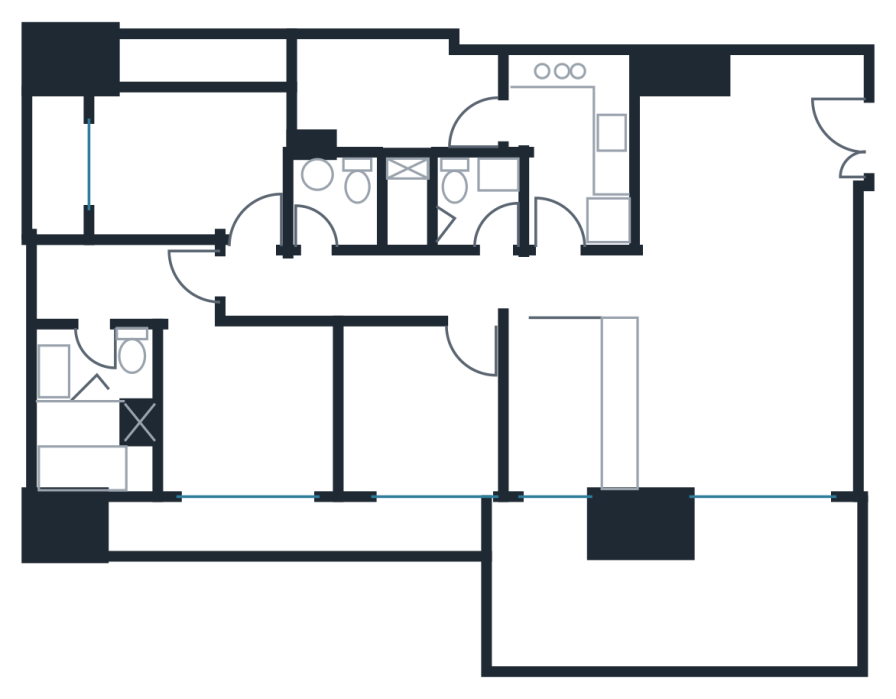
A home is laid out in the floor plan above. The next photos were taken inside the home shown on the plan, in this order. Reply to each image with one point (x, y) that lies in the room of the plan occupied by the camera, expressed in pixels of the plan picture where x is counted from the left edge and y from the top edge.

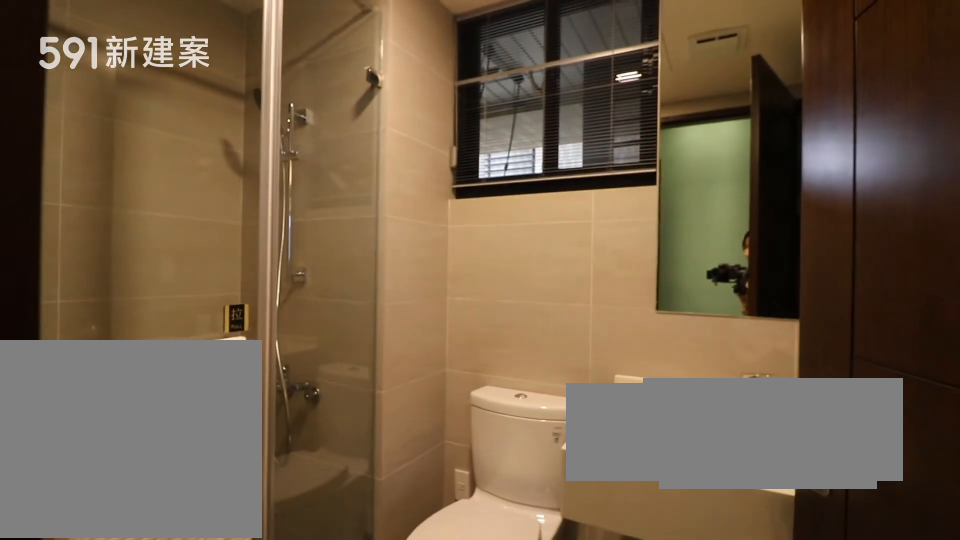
(447, 198)
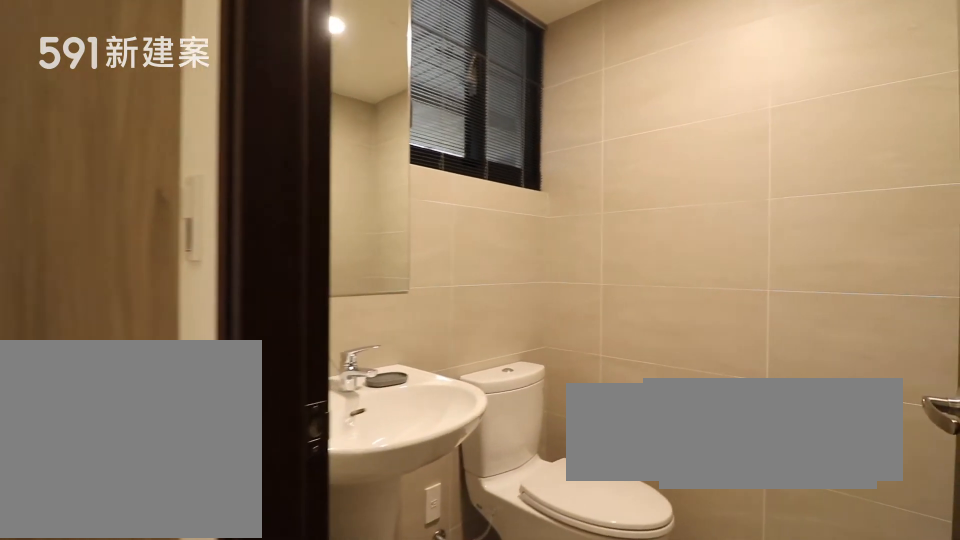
(338, 196)
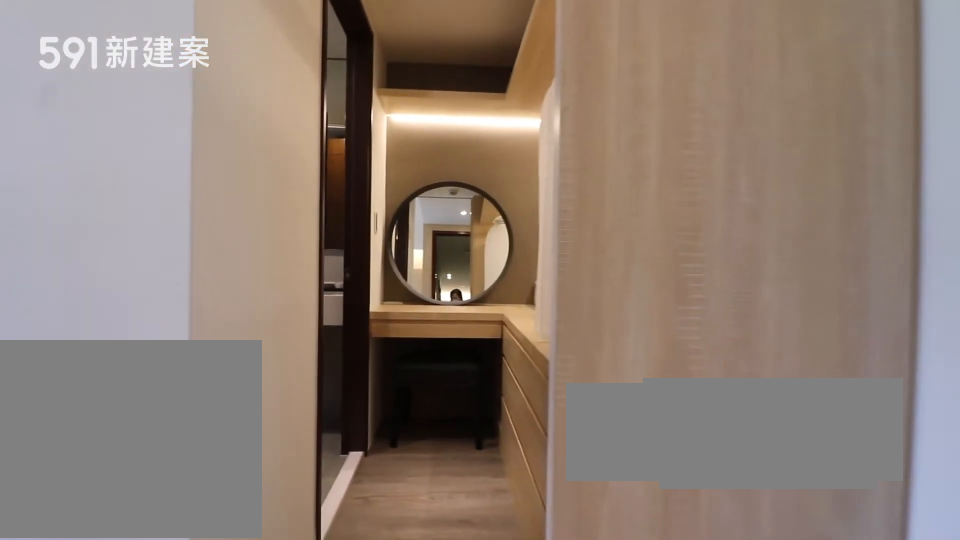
(116, 281)
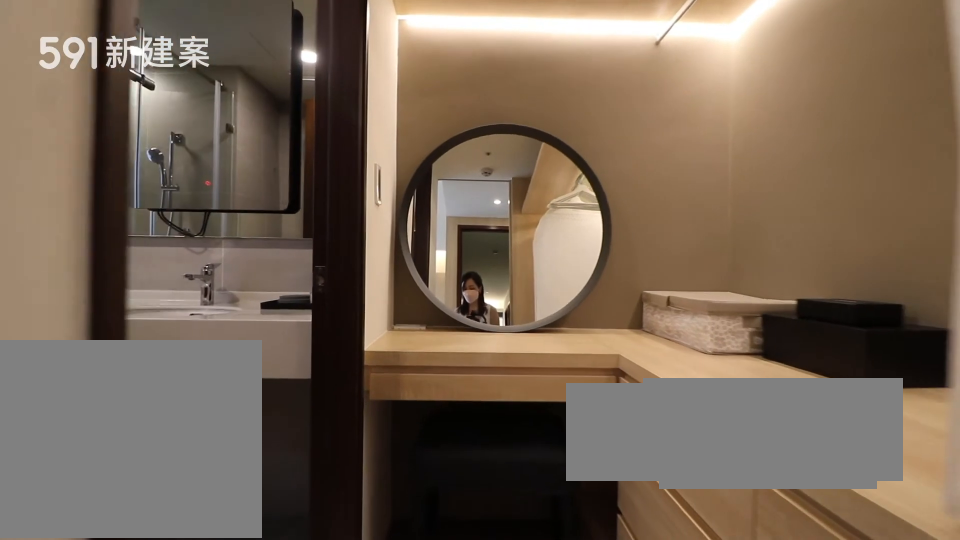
(116, 281)
